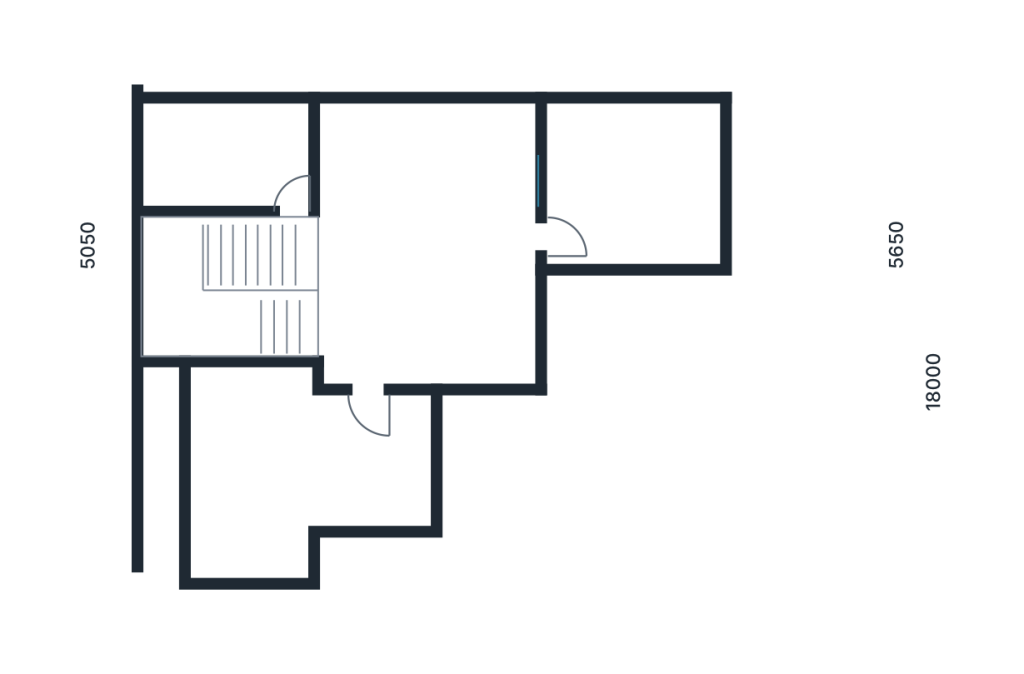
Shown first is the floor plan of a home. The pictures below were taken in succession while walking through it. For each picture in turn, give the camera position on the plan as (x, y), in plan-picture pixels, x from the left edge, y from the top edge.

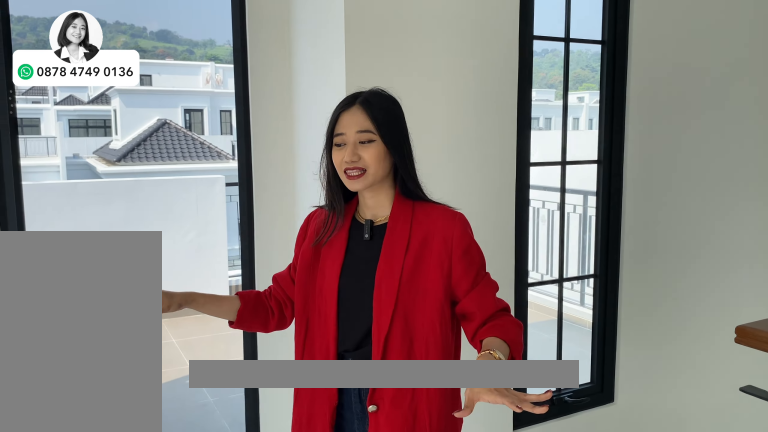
(398, 288)
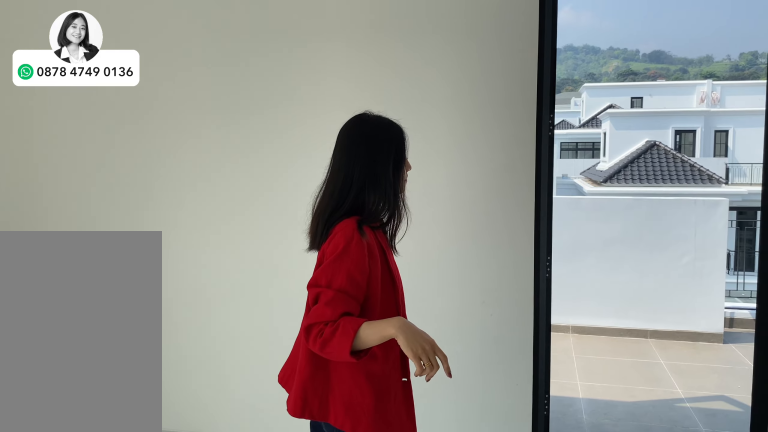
(398, 288)
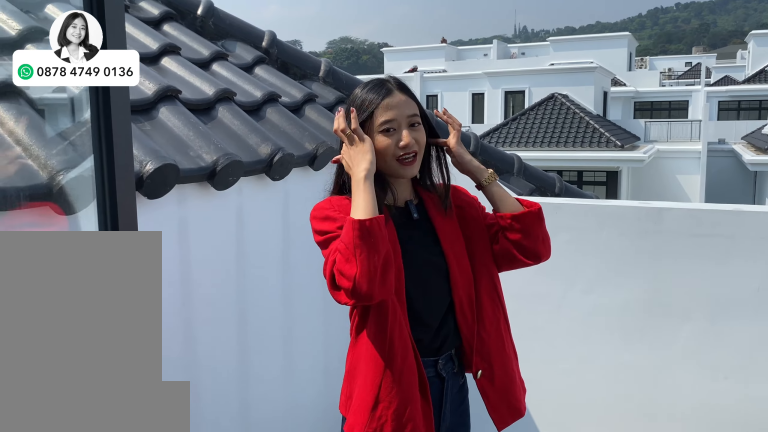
(279, 464)
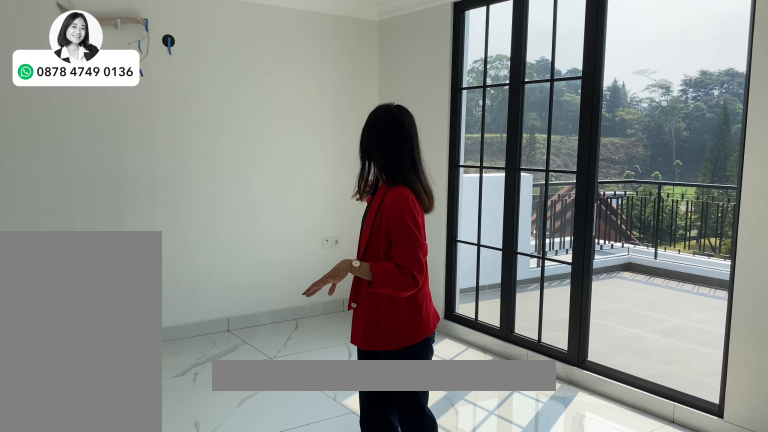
(414, 187)
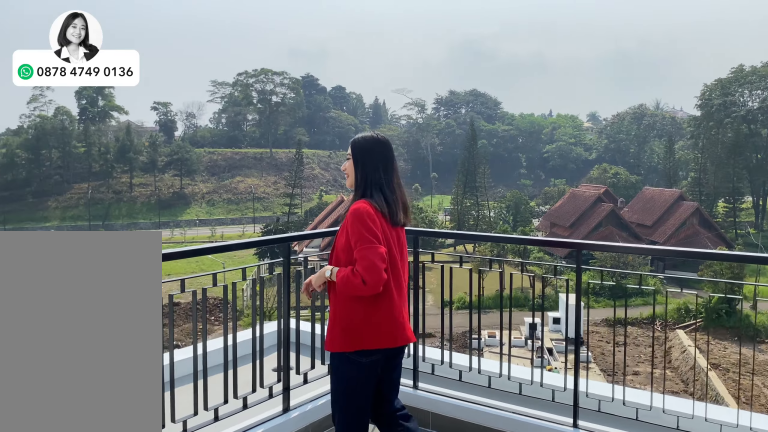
(631, 166)
